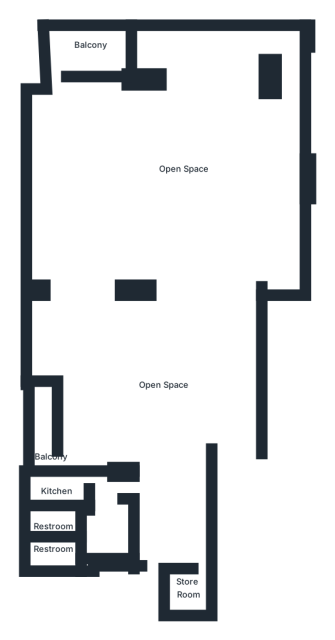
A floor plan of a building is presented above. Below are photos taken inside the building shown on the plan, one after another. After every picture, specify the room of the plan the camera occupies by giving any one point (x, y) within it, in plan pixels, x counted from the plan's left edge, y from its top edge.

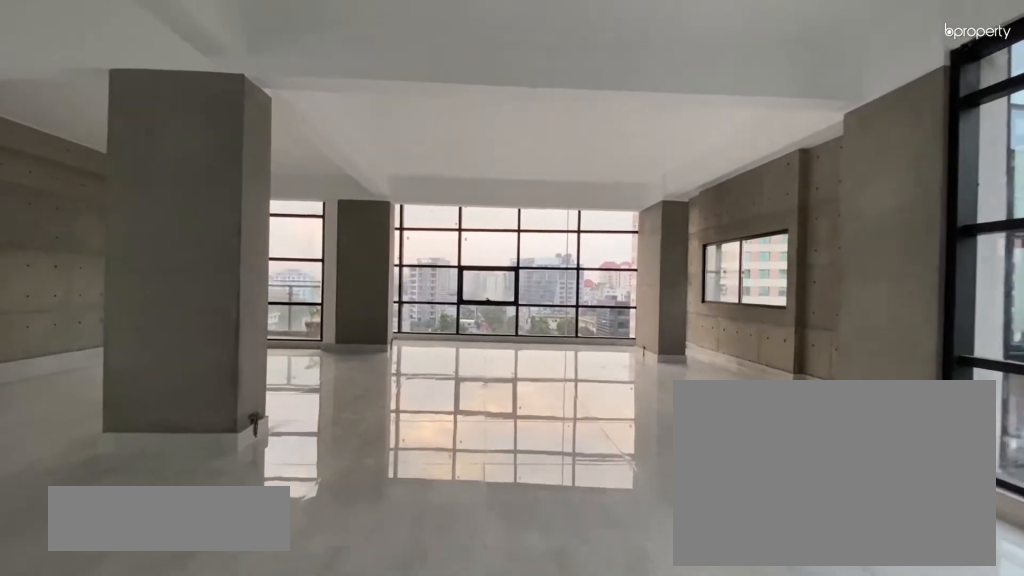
(193, 264)
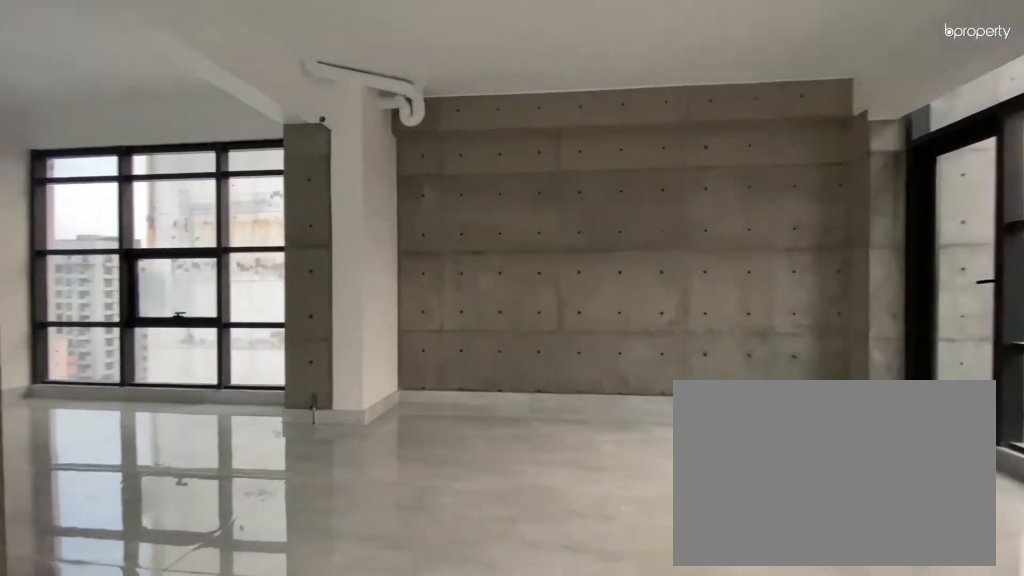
(193, 264)
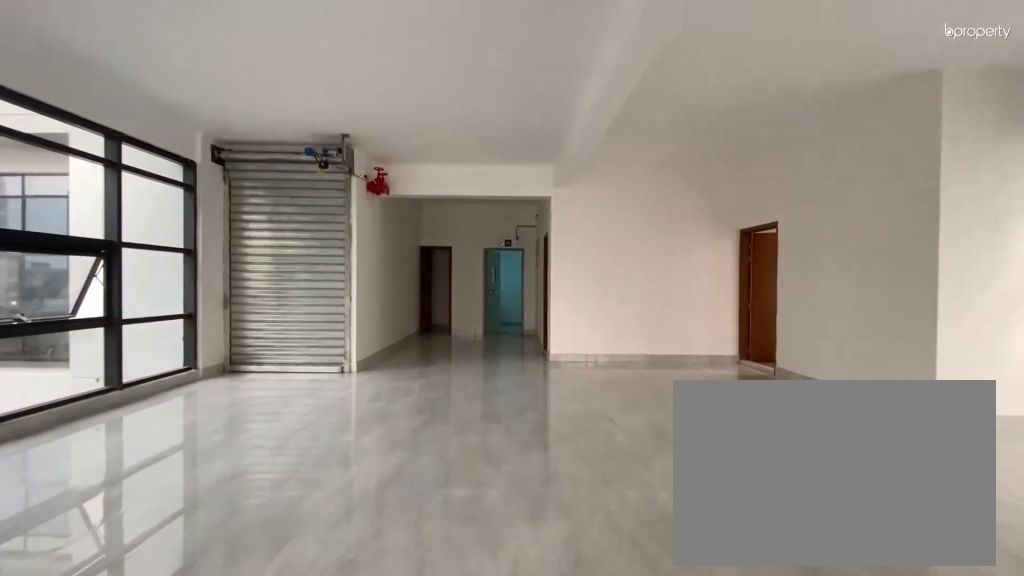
(149, 361)
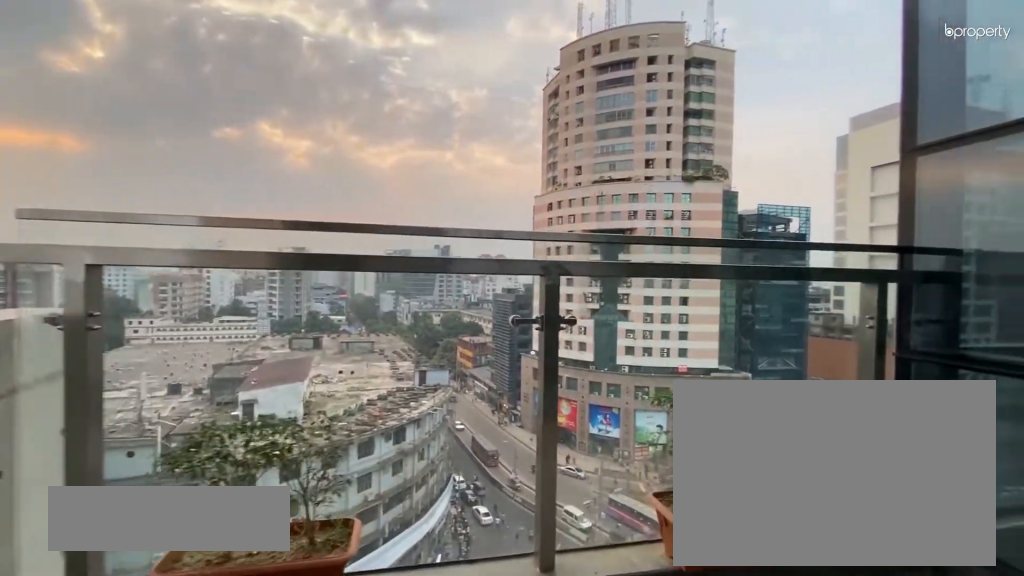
(79, 50)
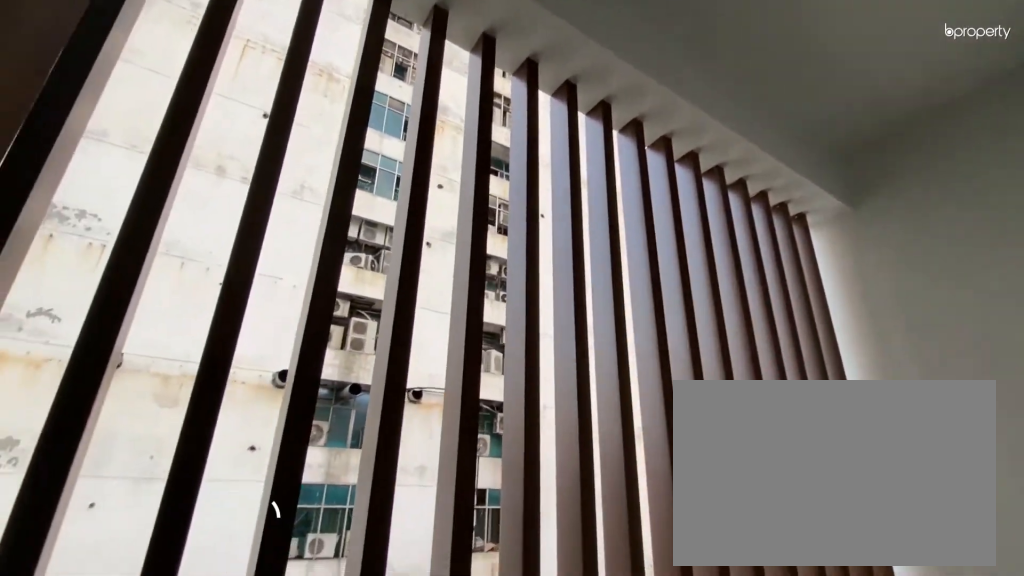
(43, 438)
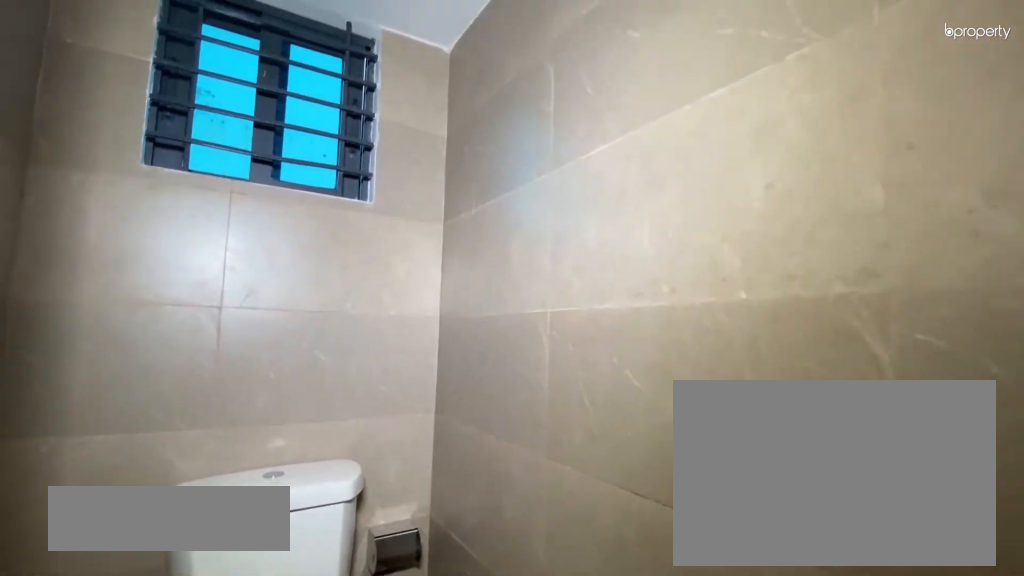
(53, 527)
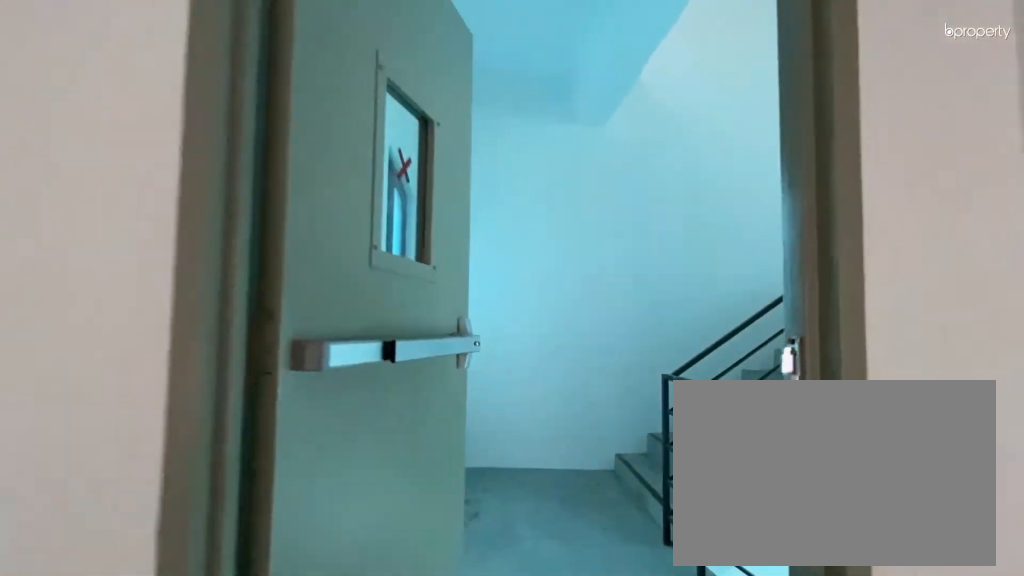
(149, 562)
